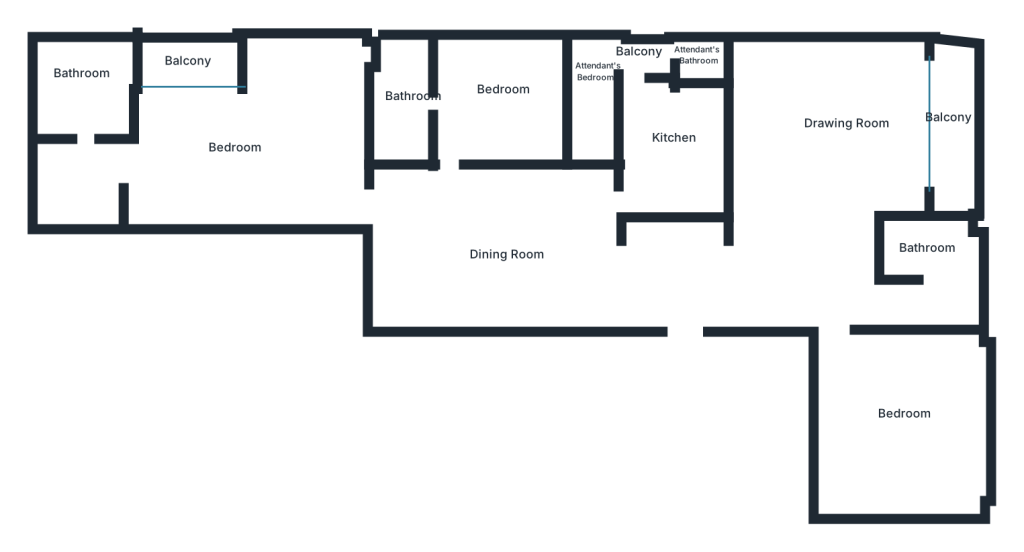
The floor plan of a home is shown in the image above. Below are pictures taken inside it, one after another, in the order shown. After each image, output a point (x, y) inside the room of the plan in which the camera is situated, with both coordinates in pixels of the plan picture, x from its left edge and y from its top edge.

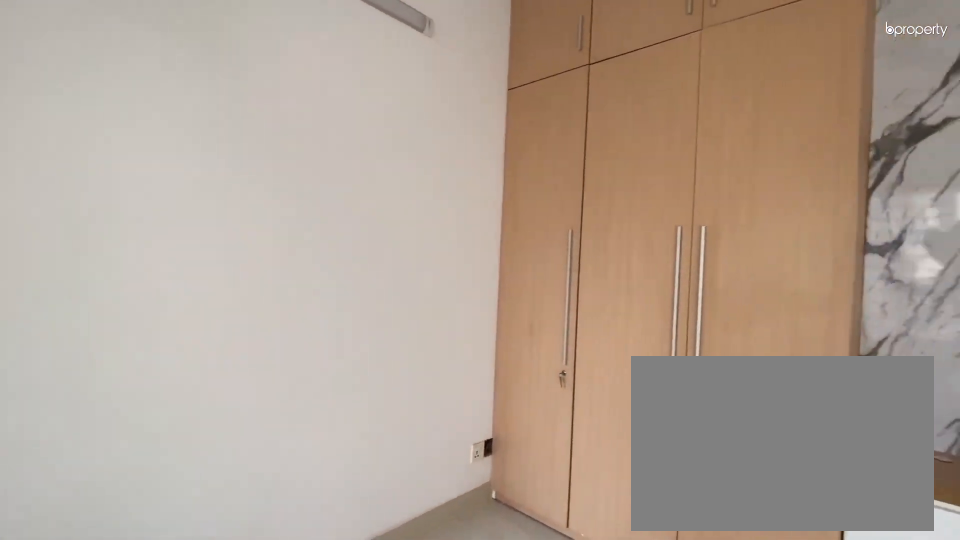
(492, 95)
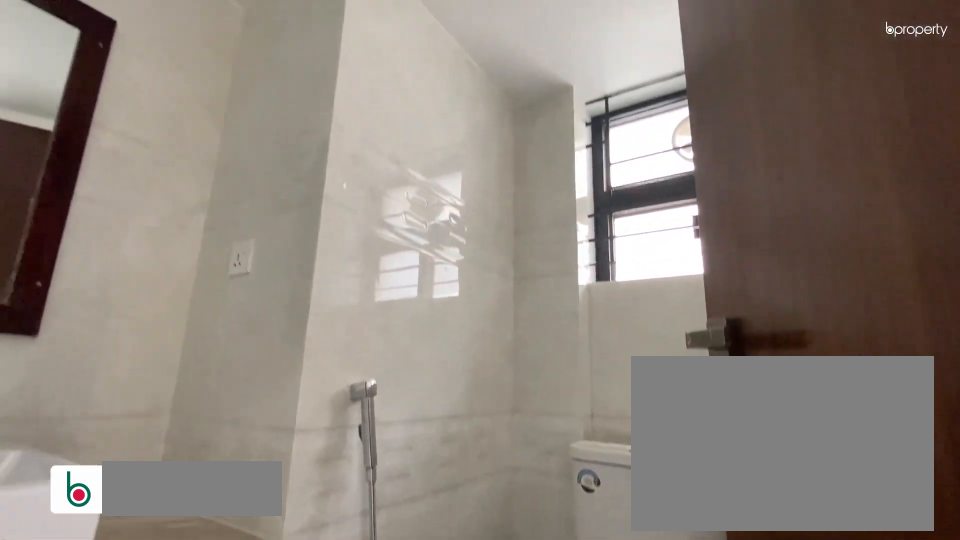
(406, 96)
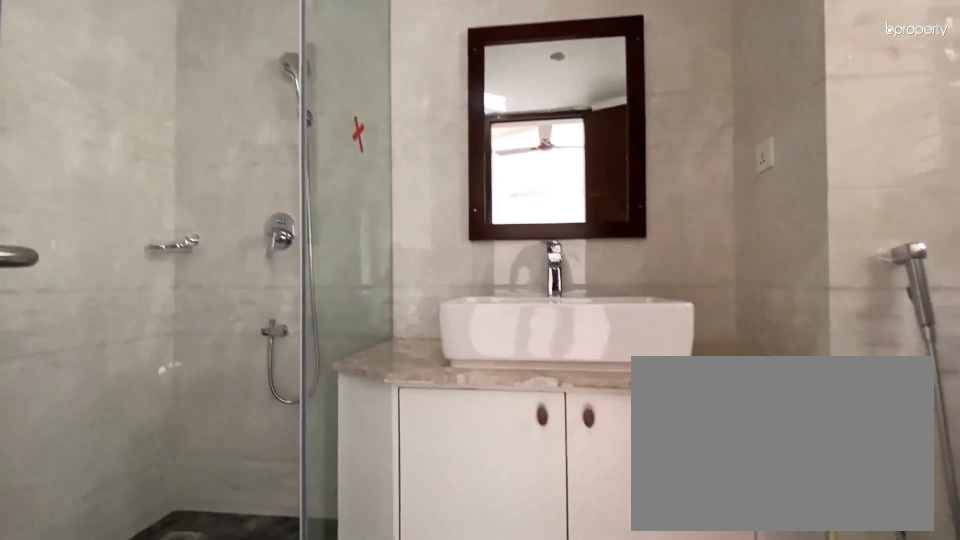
(406, 96)
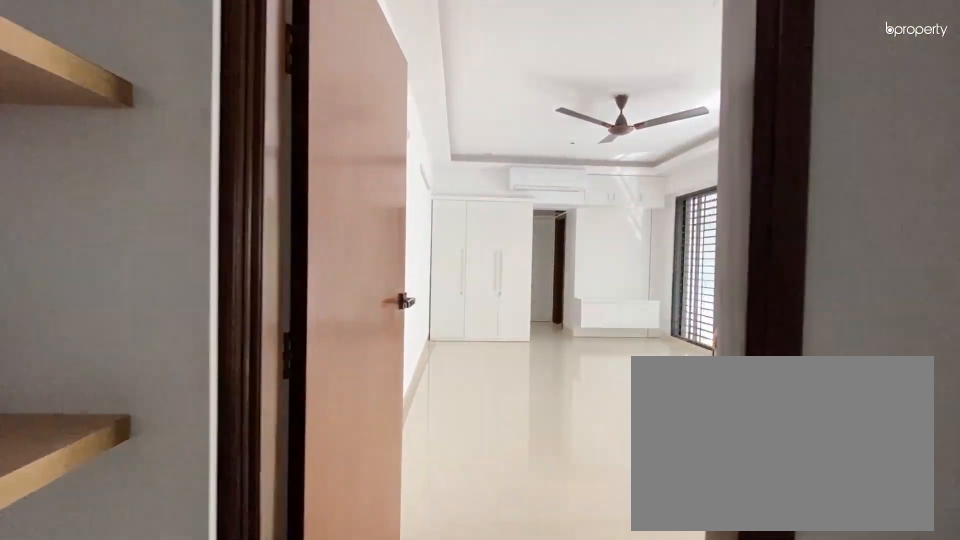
(345, 193)
